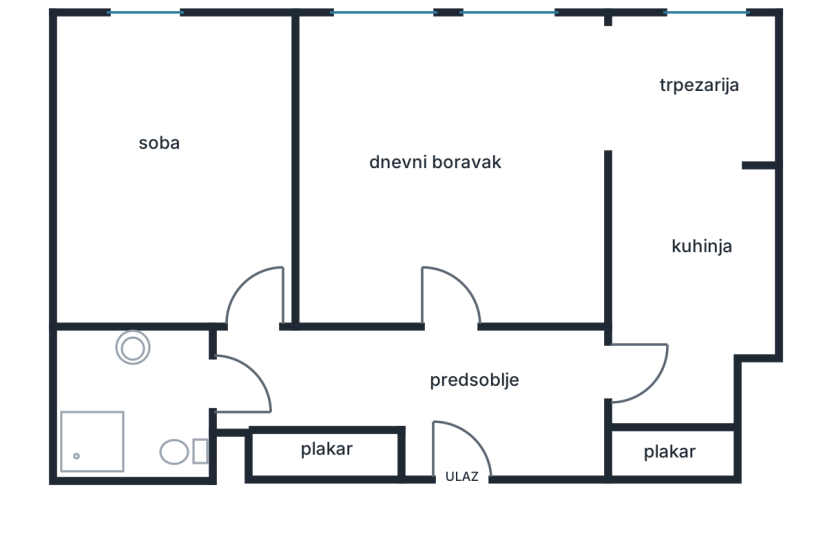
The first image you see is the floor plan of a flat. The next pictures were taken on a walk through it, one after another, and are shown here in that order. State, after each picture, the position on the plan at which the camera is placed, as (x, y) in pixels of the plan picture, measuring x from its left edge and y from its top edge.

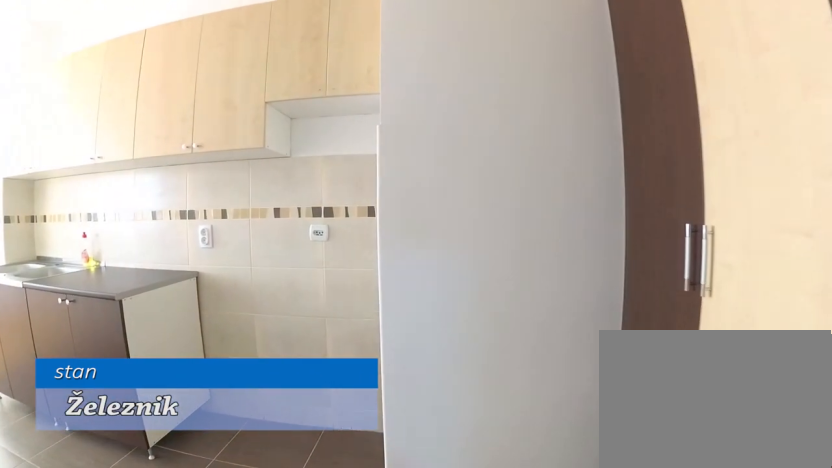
(620, 396)
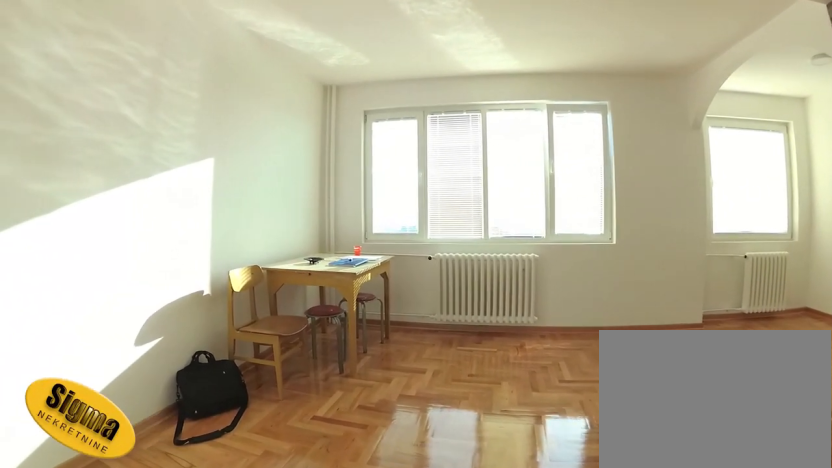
(414, 306)
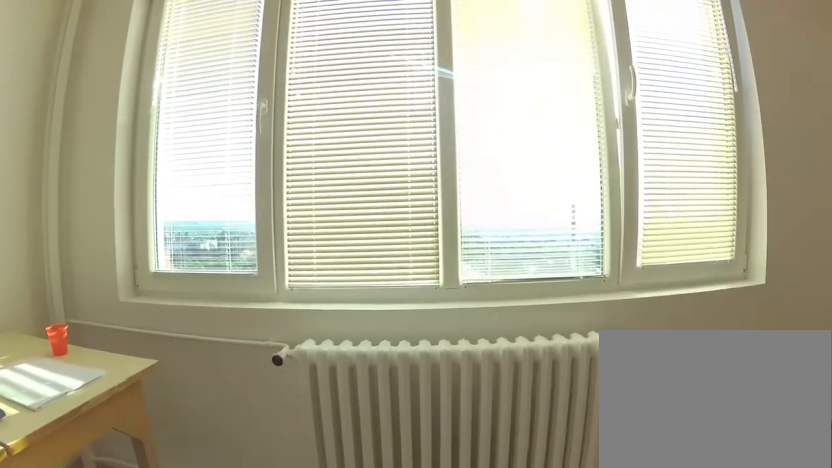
(383, 114)
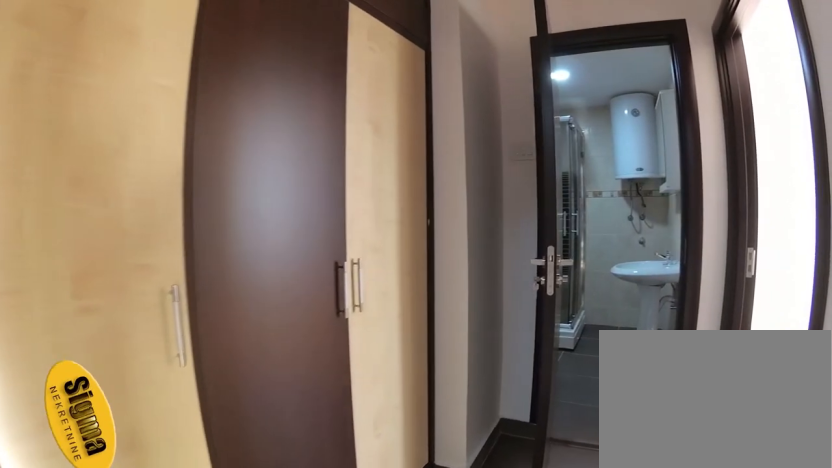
(430, 374)
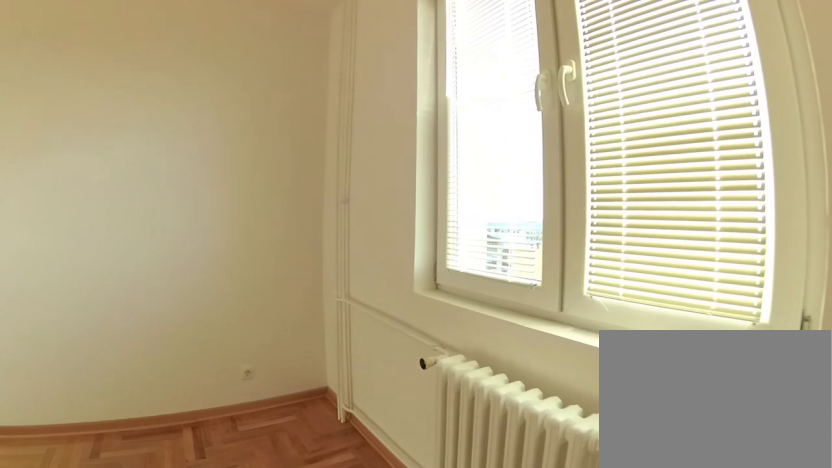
(252, 98)
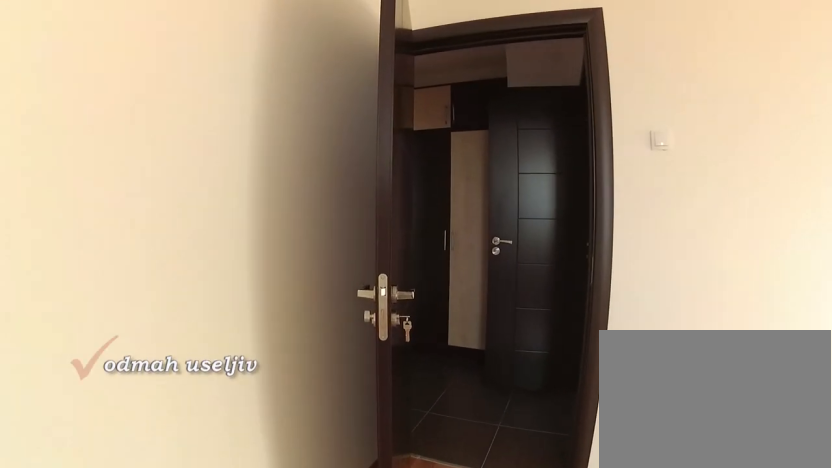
(211, 138)
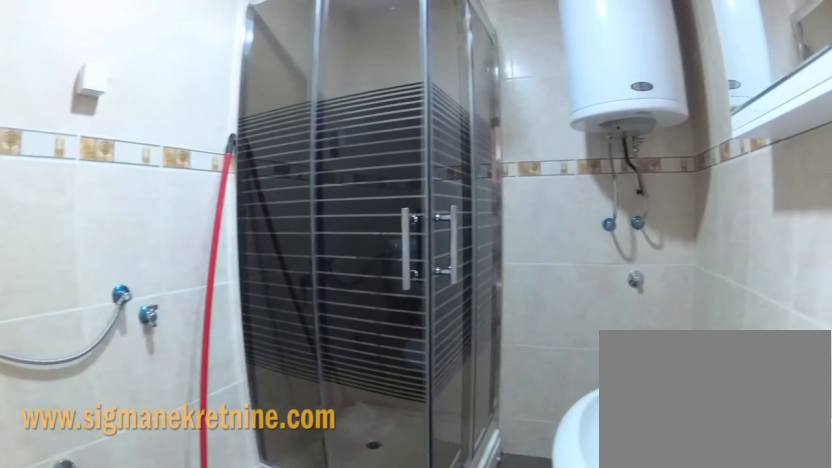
(233, 363)
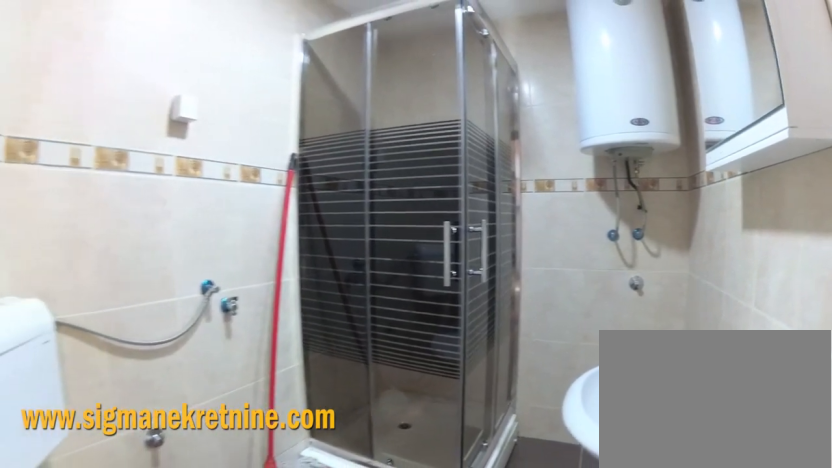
(218, 366)
